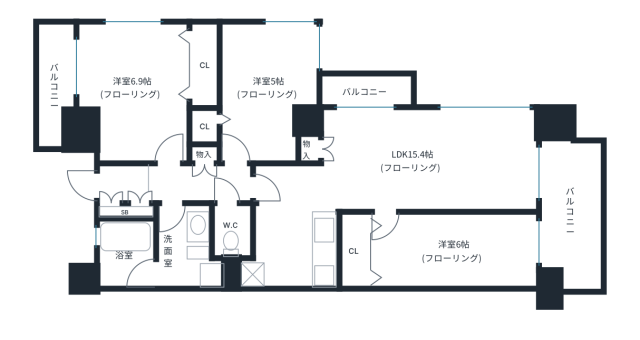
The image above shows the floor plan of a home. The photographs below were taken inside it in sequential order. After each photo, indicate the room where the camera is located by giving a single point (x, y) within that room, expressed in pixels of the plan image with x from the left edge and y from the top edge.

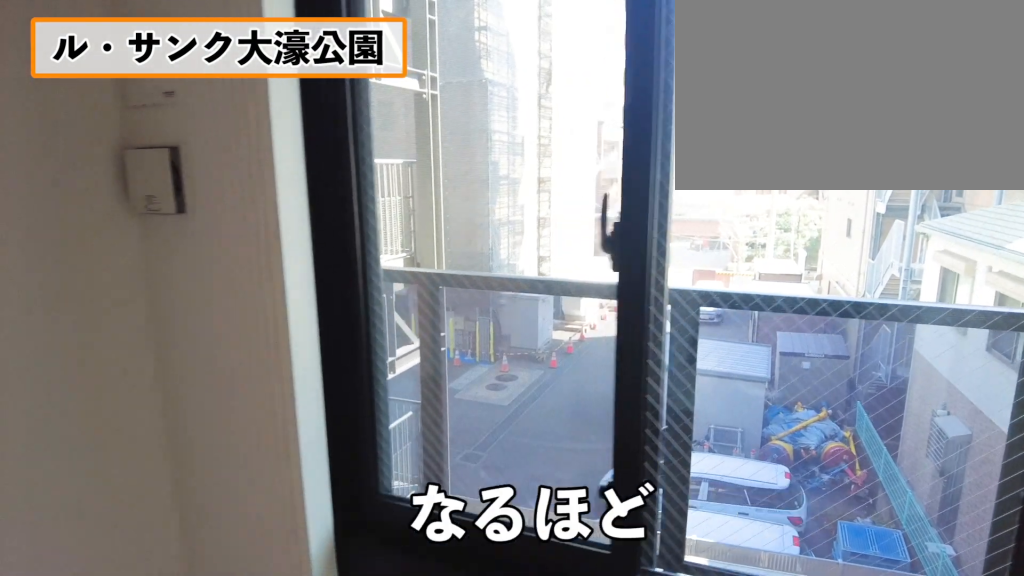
(132, 86)
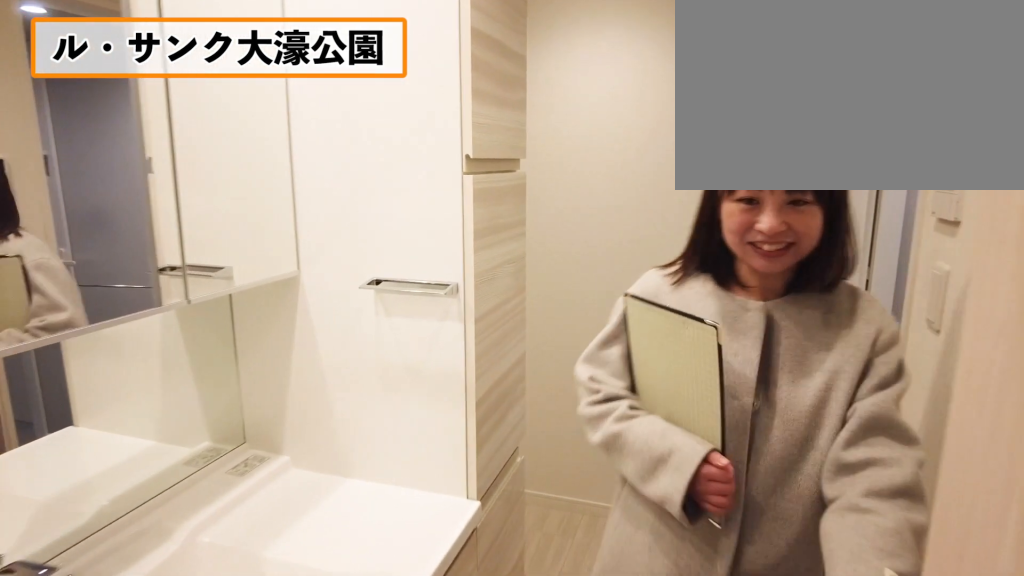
(178, 236)
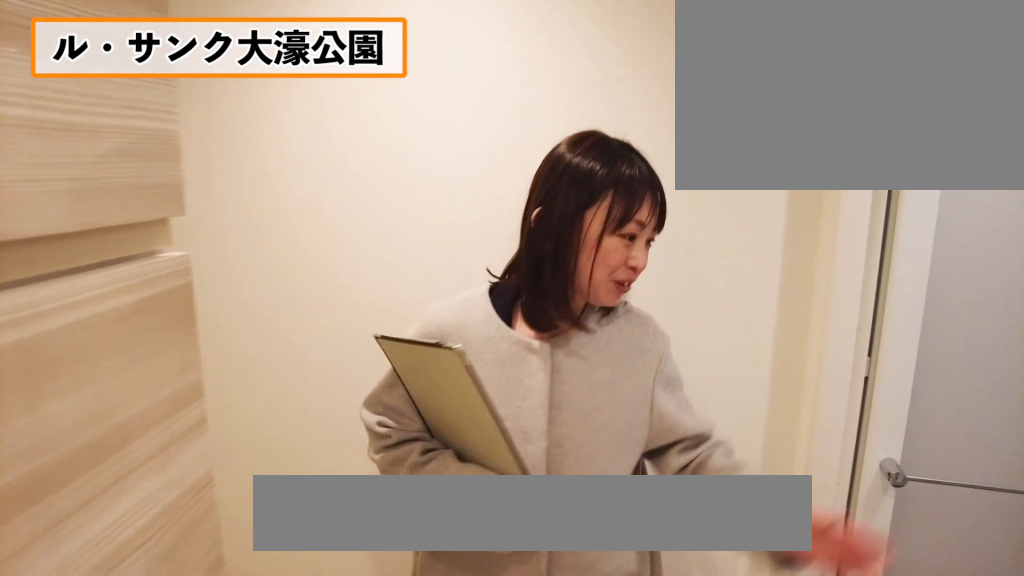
(177, 236)
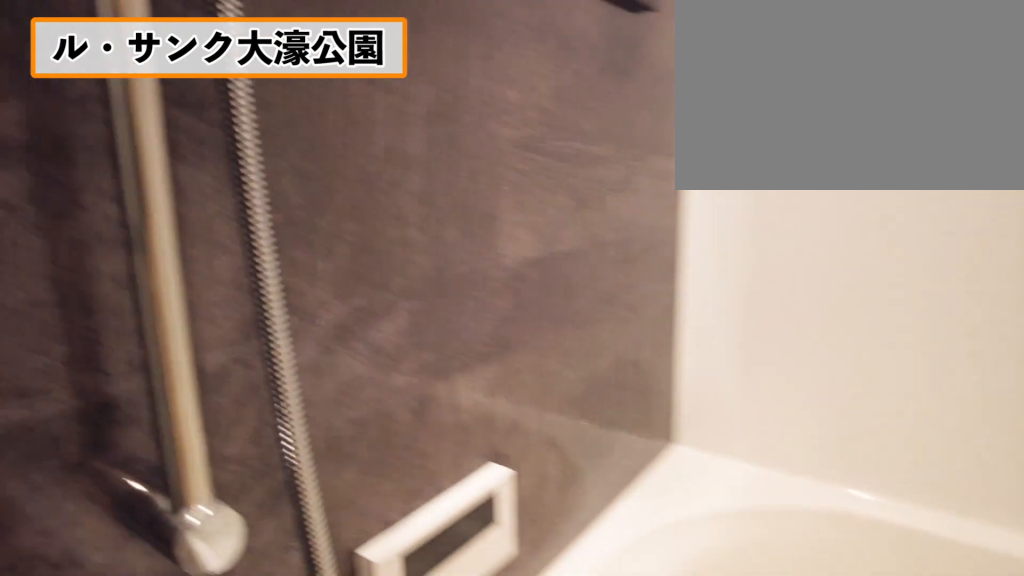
(136, 258)
